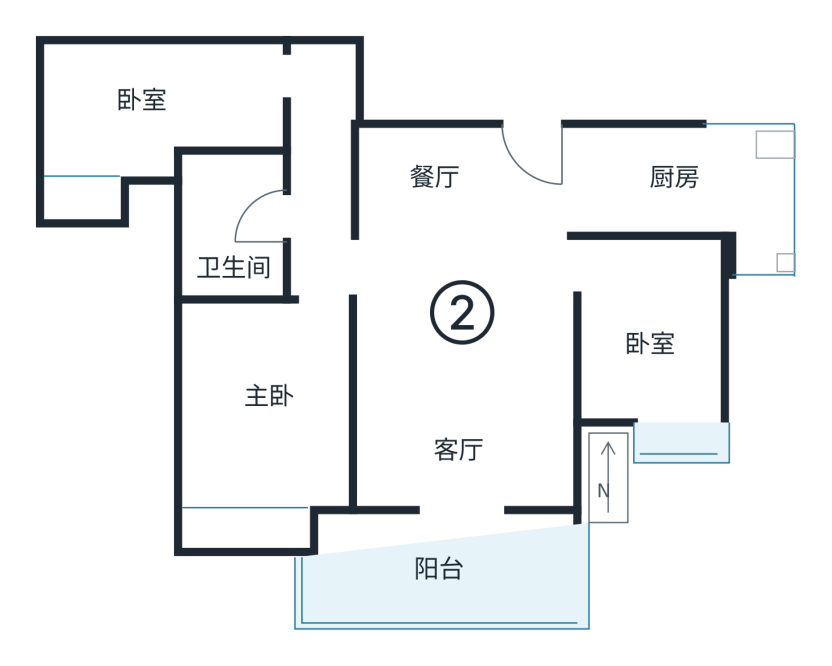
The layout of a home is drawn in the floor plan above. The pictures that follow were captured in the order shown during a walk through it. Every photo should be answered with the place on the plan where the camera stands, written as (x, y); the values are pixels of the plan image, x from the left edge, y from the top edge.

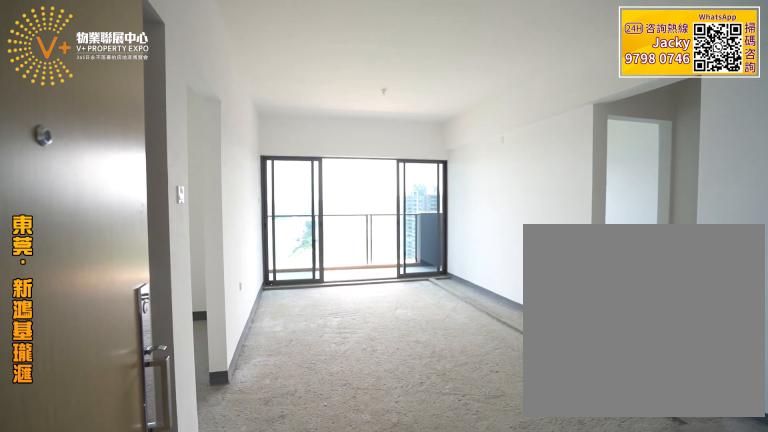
(502, 207)
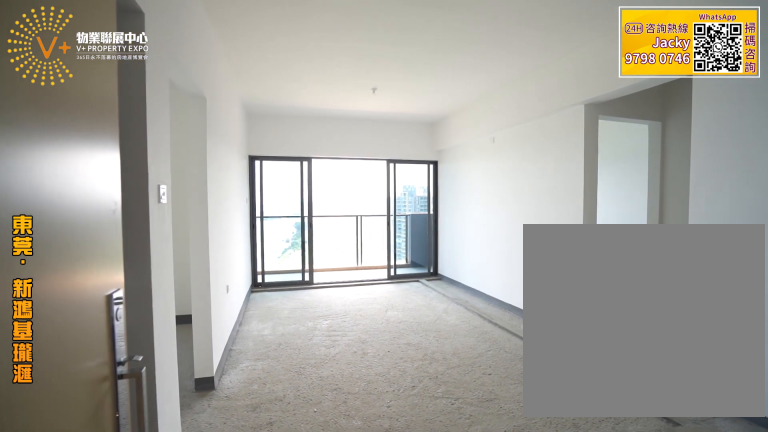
(496, 207)
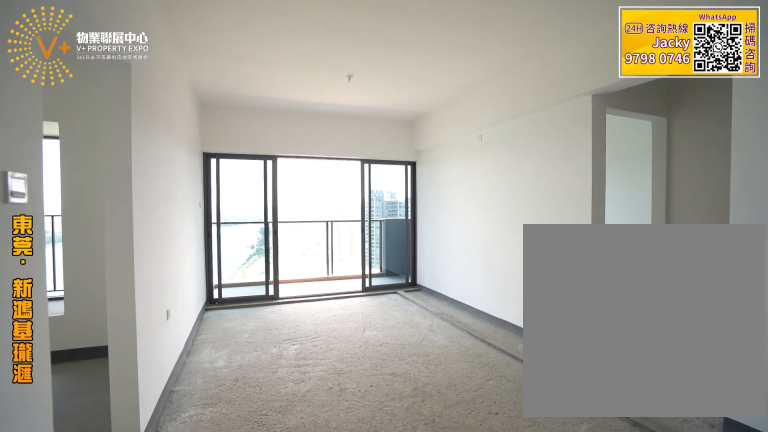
(500, 208)
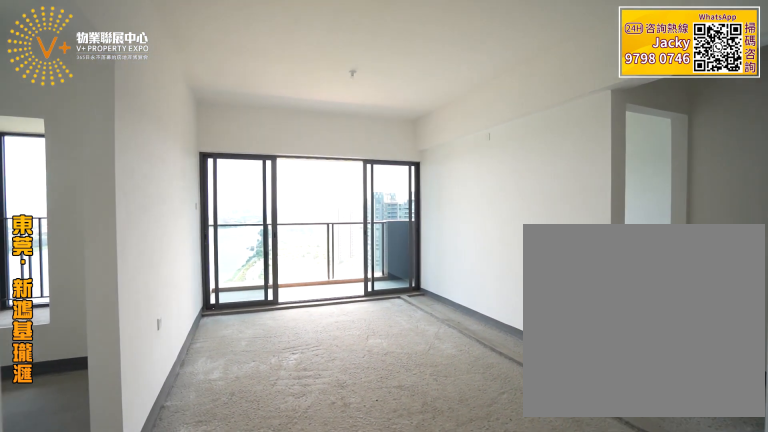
(497, 211)
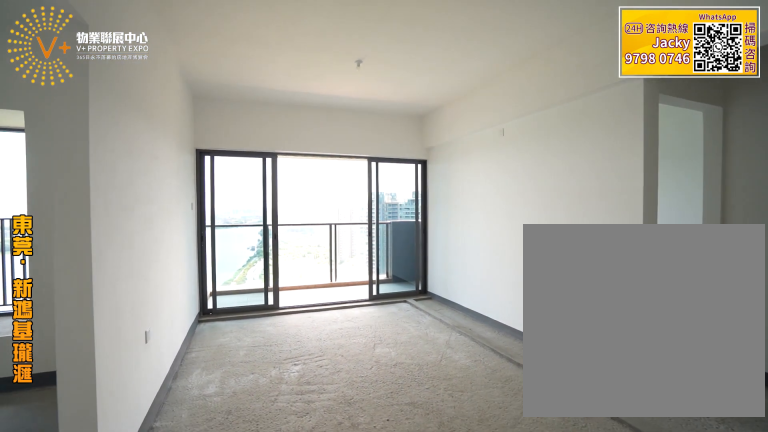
(497, 207)
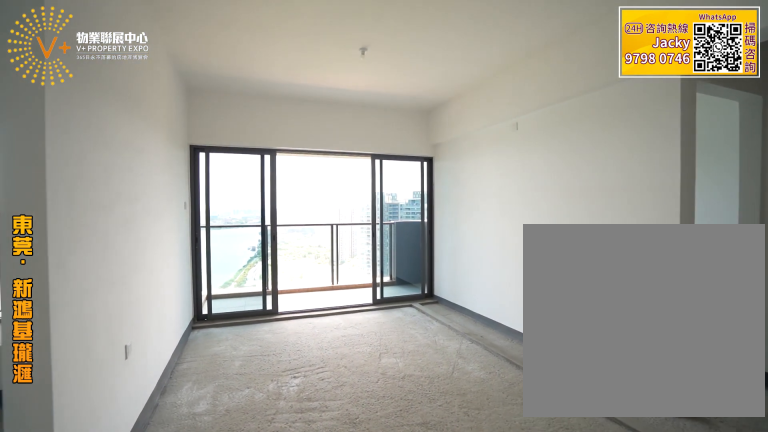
(500, 209)
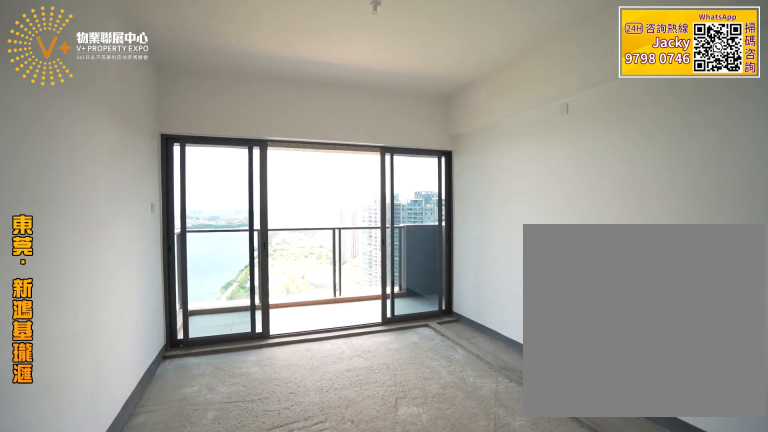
(502, 208)
